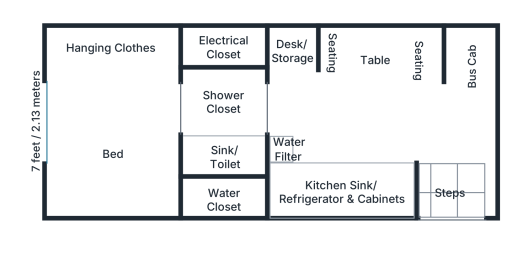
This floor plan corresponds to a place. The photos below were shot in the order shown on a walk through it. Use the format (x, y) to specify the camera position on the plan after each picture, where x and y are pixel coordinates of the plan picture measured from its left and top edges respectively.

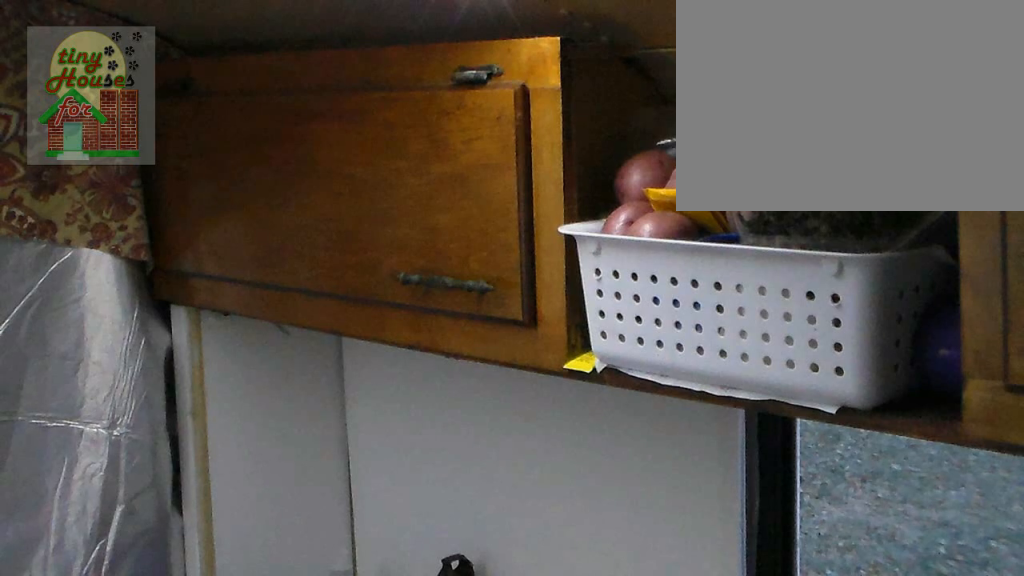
(316, 113)
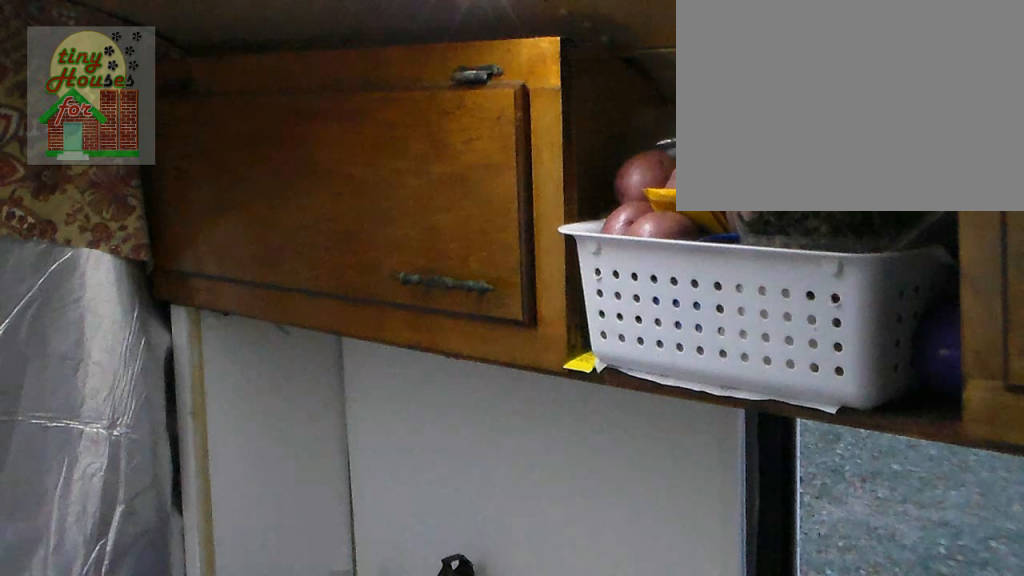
(316, 113)
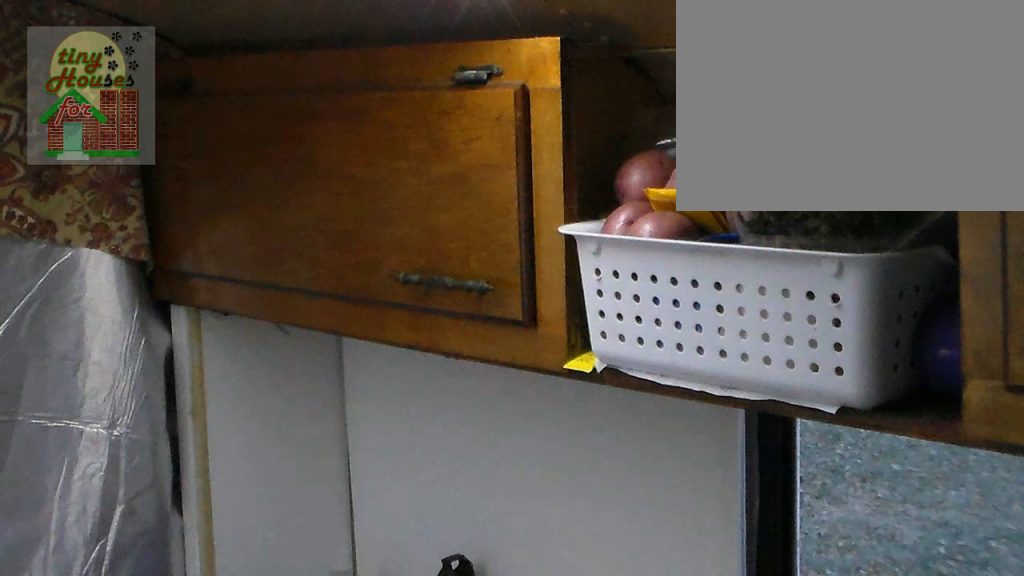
(316, 113)
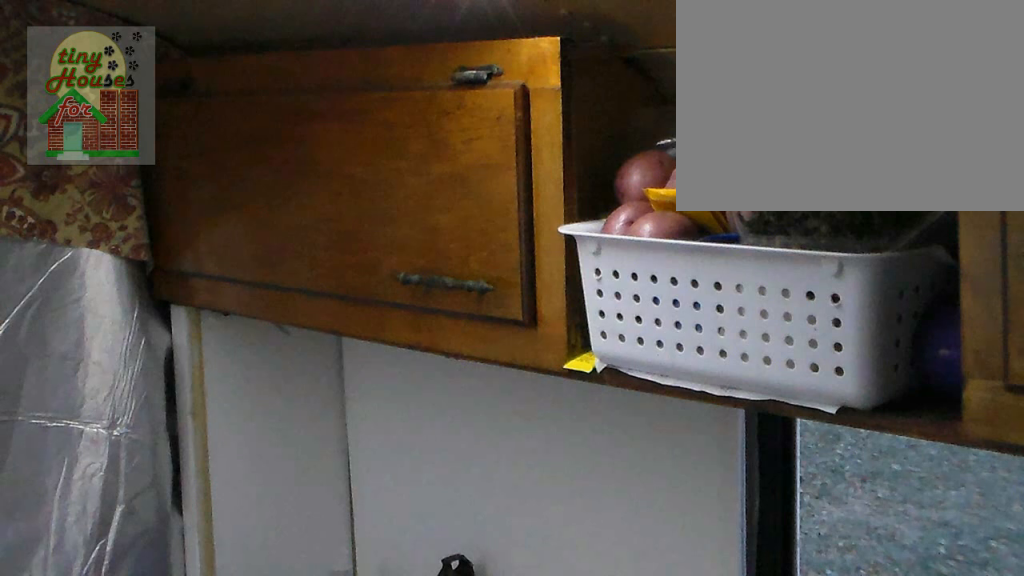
(317, 114)
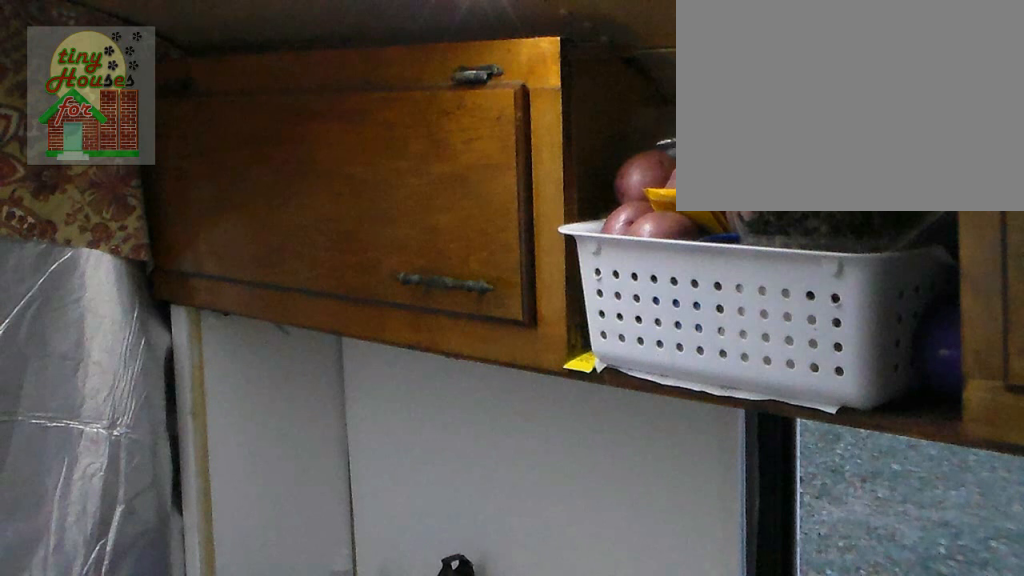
(311, 120)
